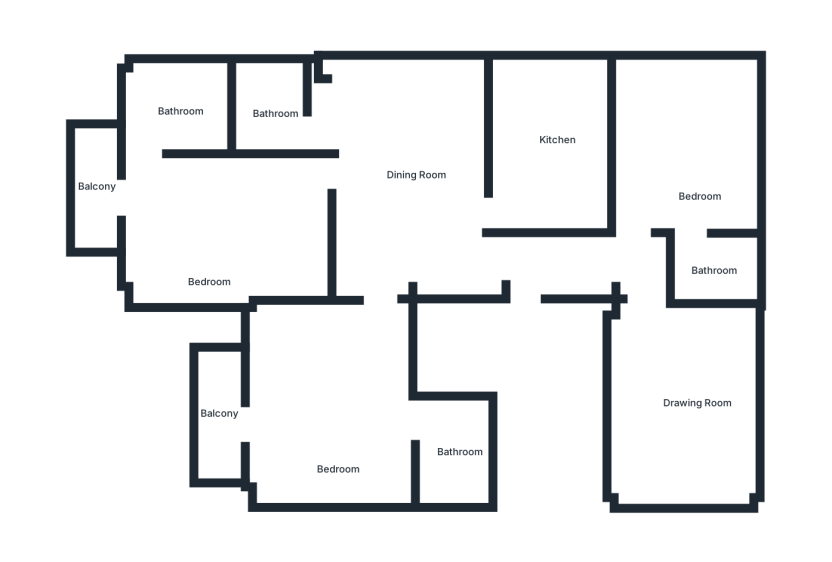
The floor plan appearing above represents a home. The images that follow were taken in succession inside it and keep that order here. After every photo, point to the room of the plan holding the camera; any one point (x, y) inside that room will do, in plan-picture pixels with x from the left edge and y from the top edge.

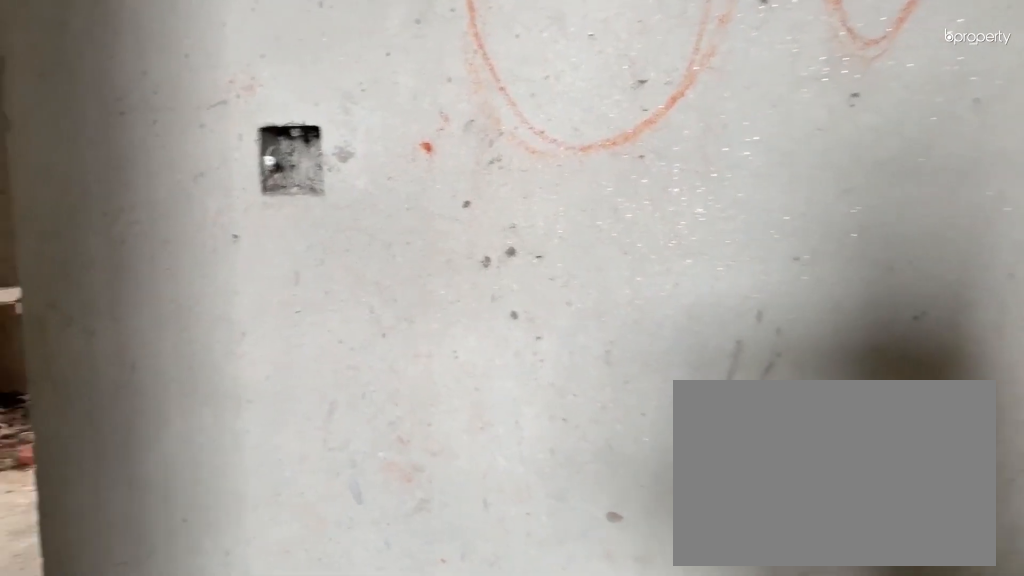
(493, 265)
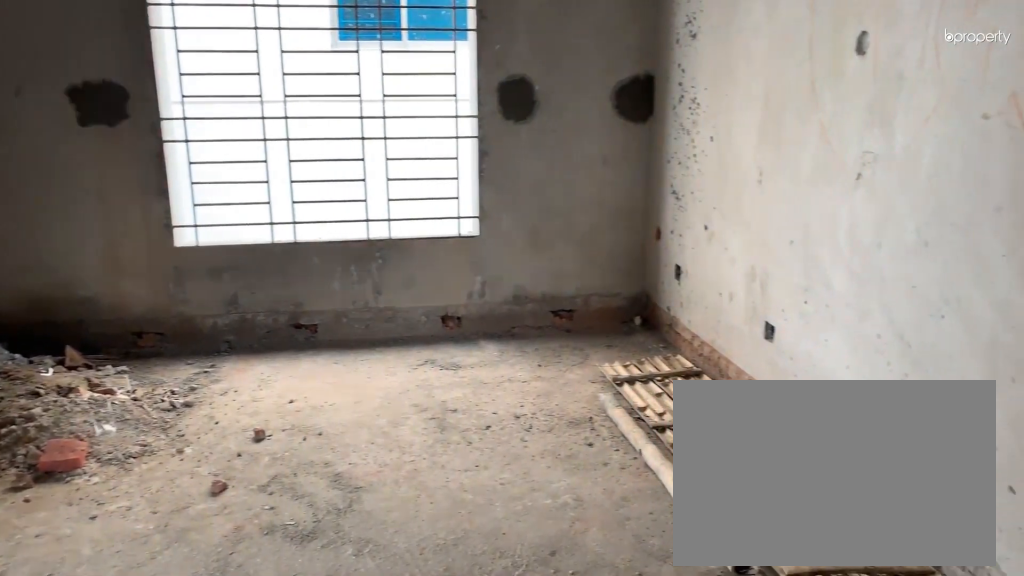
(403, 160)
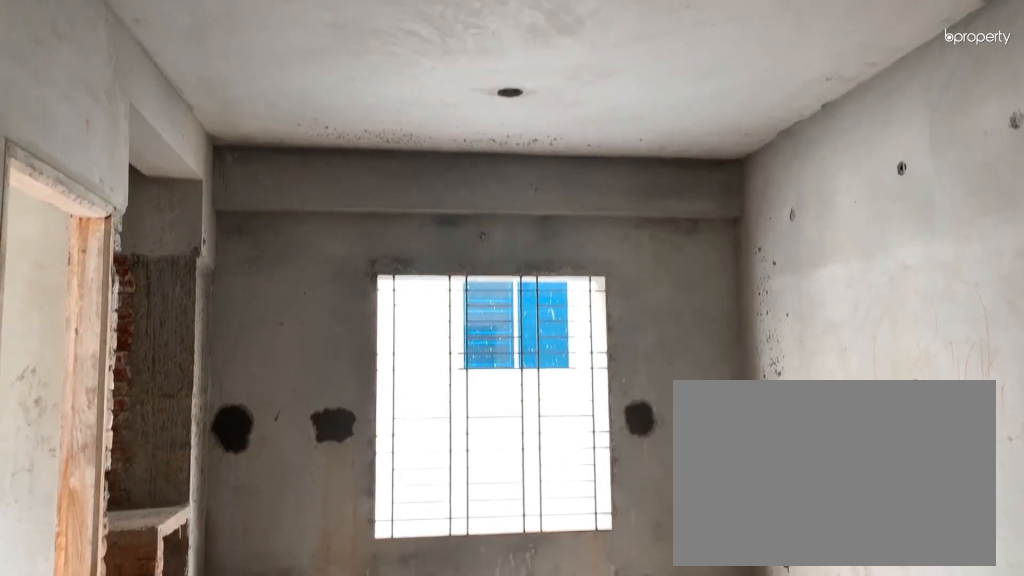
(403, 161)
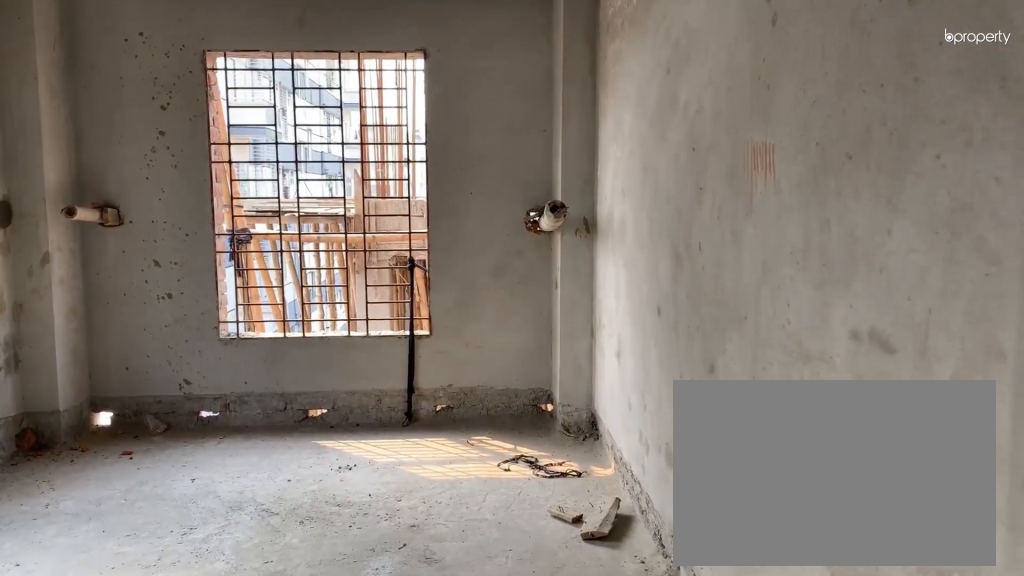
(696, 388)
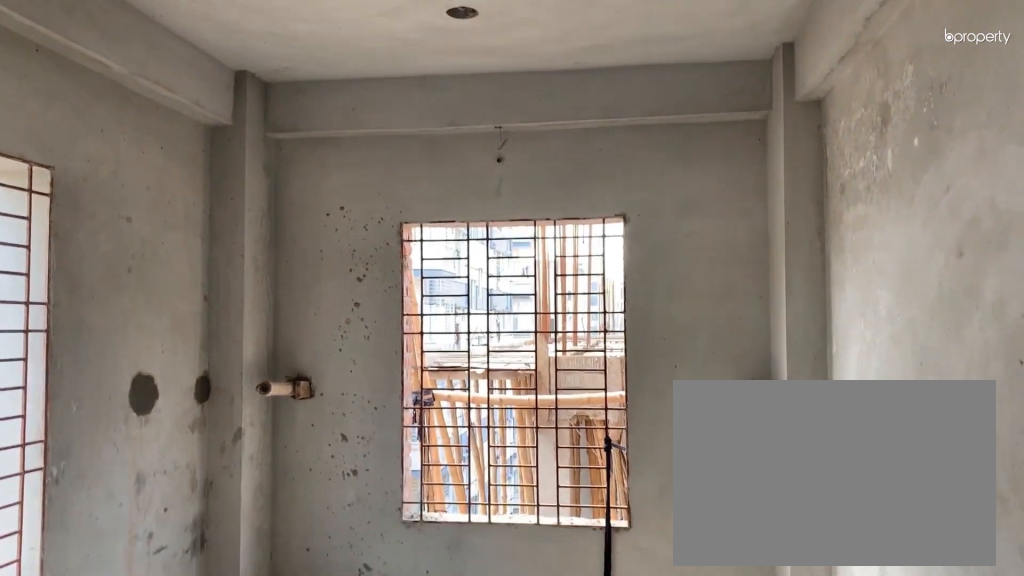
(696, 389)
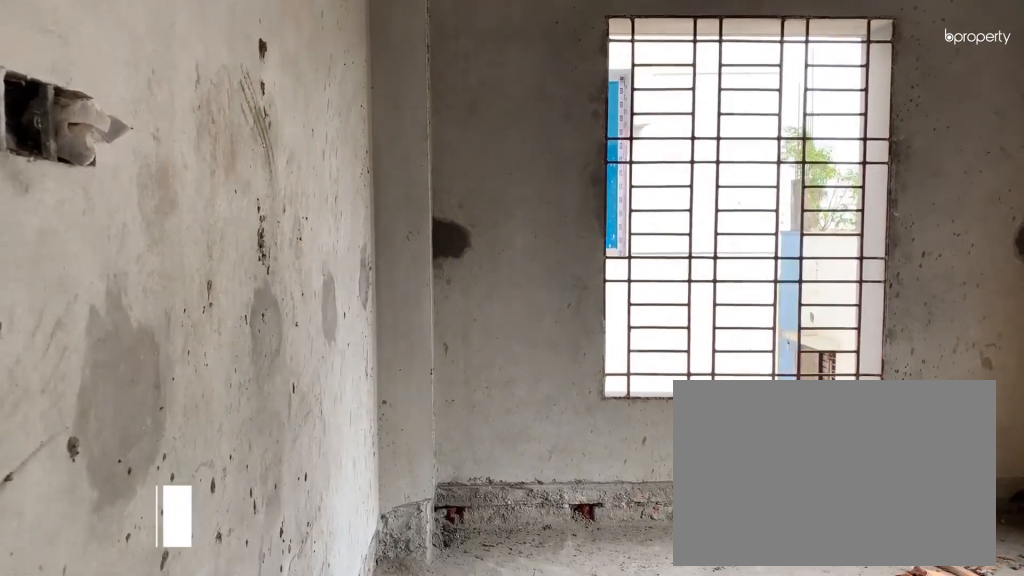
(696, 161)
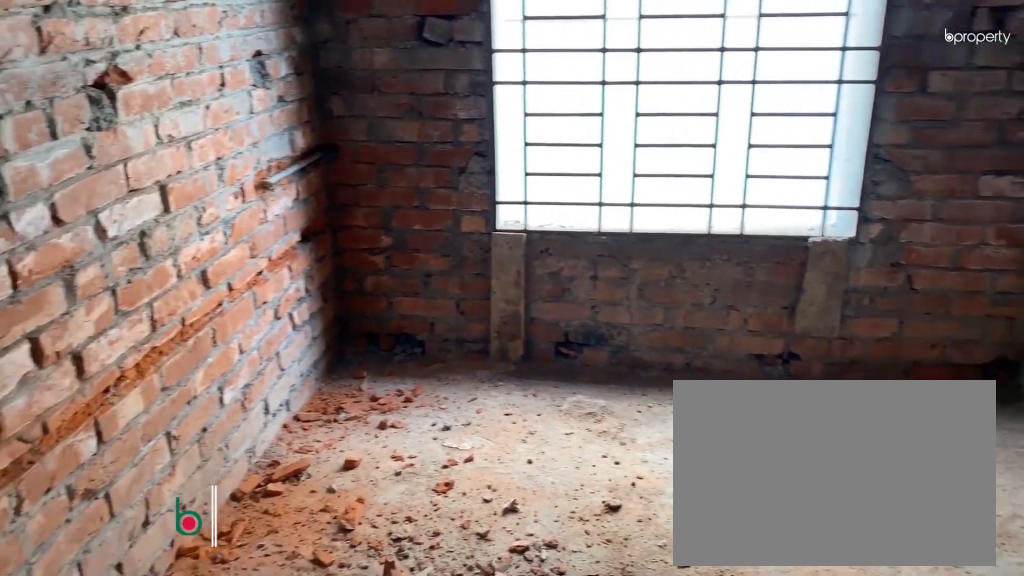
(556, 135)
